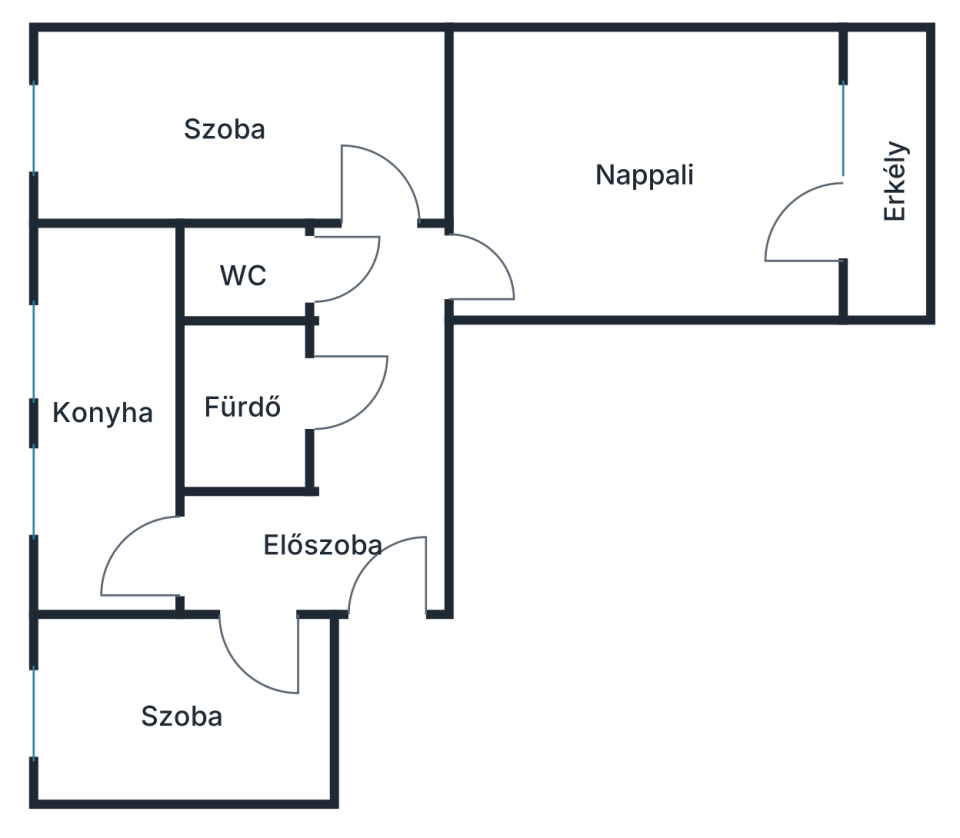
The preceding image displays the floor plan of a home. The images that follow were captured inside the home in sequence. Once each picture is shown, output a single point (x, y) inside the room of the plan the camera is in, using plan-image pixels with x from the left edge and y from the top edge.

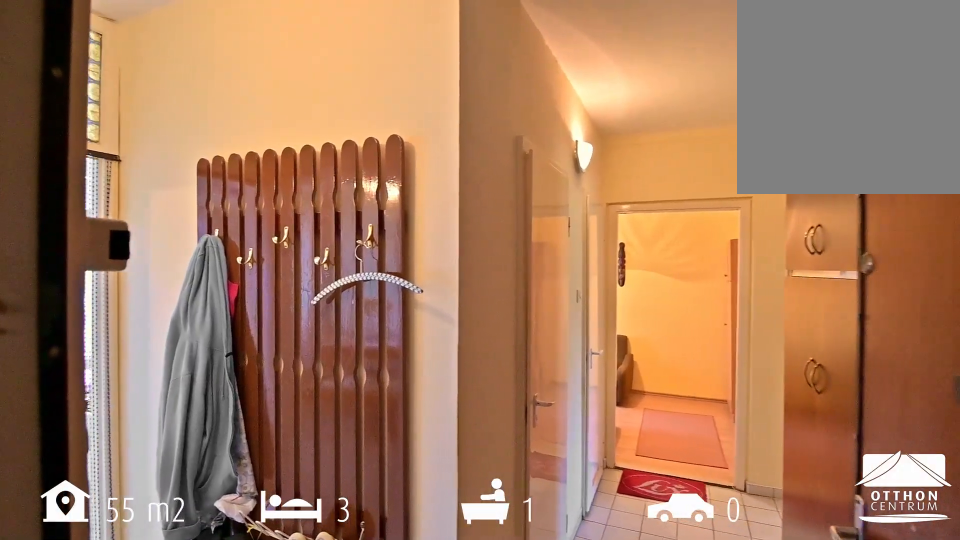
(386, 553)
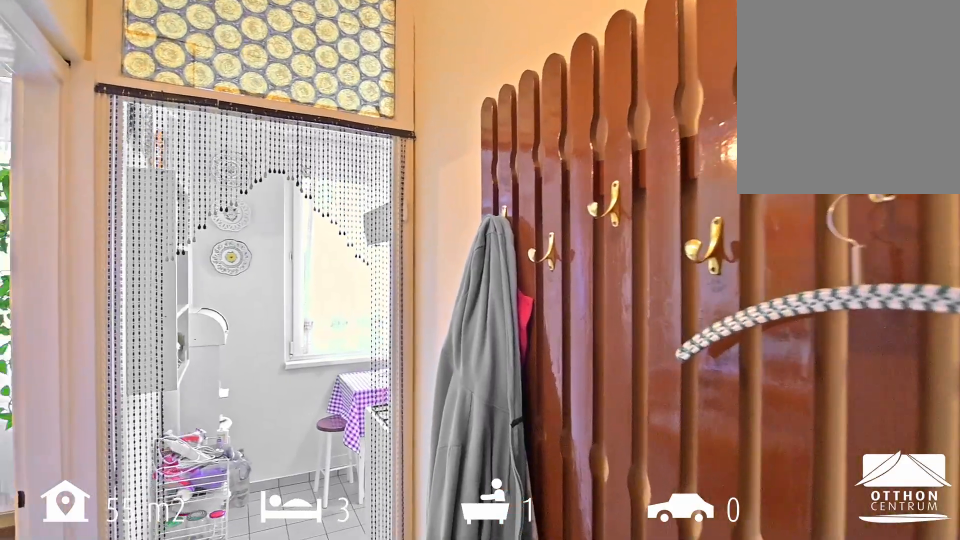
(385, 553)
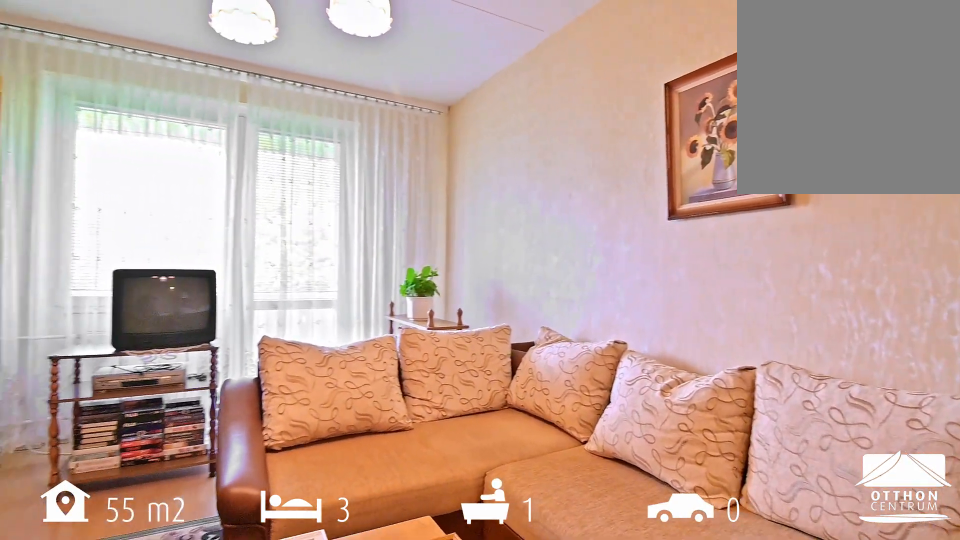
(657, 212)
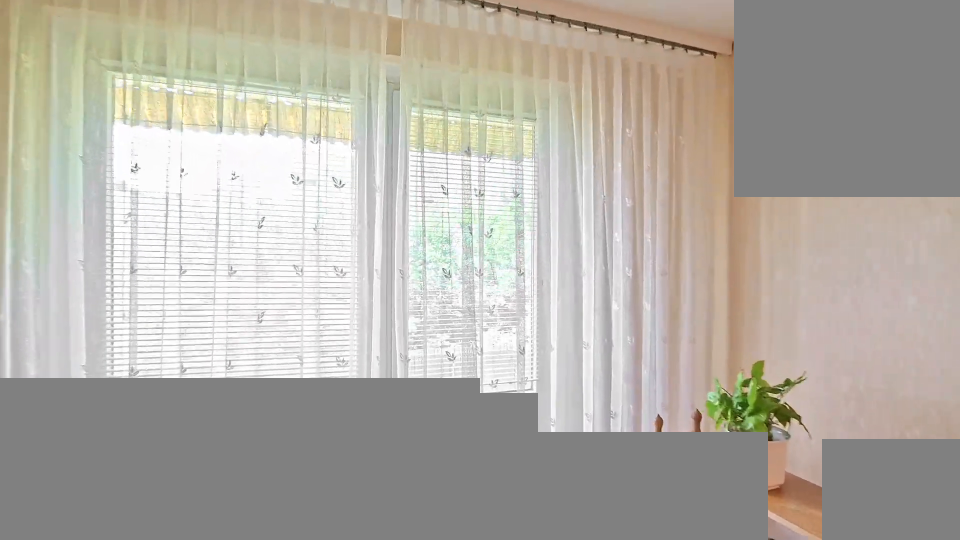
(657, 212)
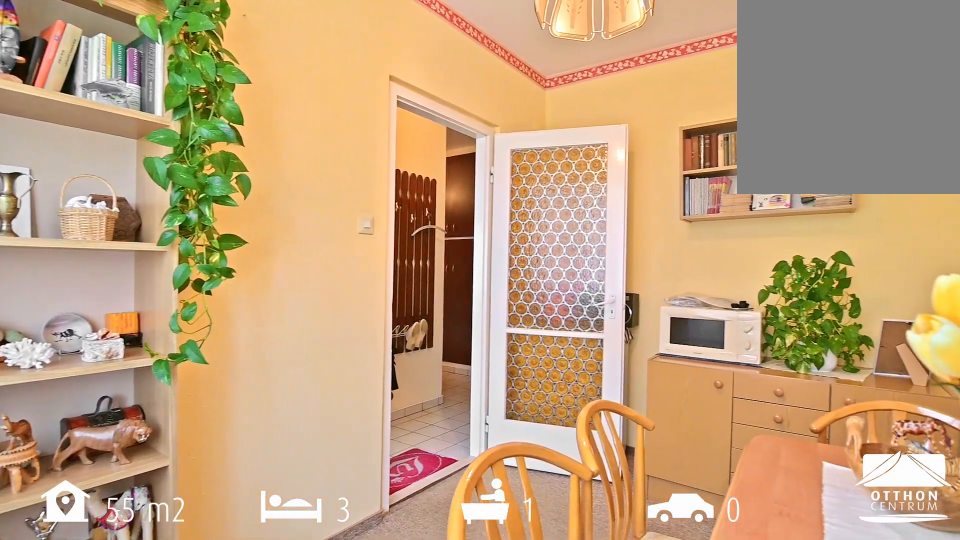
(158, 756)
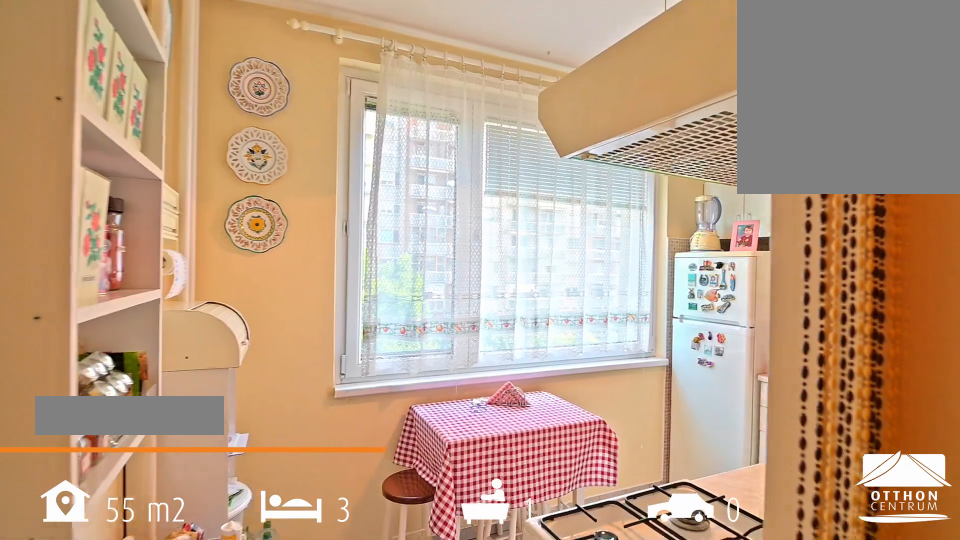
(113, 439)
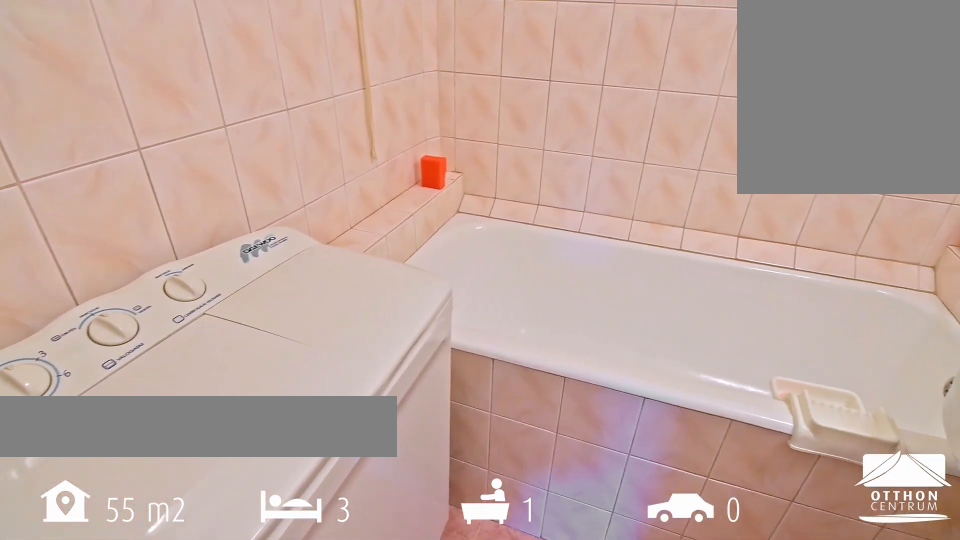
(249, 394)
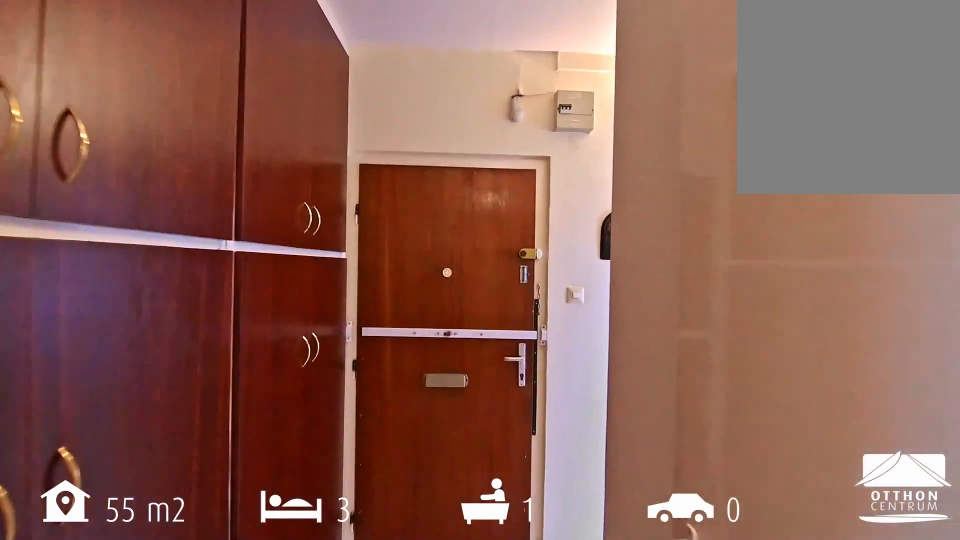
(385, 553)
